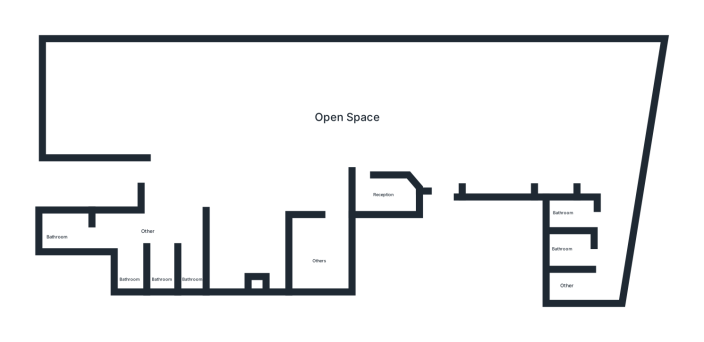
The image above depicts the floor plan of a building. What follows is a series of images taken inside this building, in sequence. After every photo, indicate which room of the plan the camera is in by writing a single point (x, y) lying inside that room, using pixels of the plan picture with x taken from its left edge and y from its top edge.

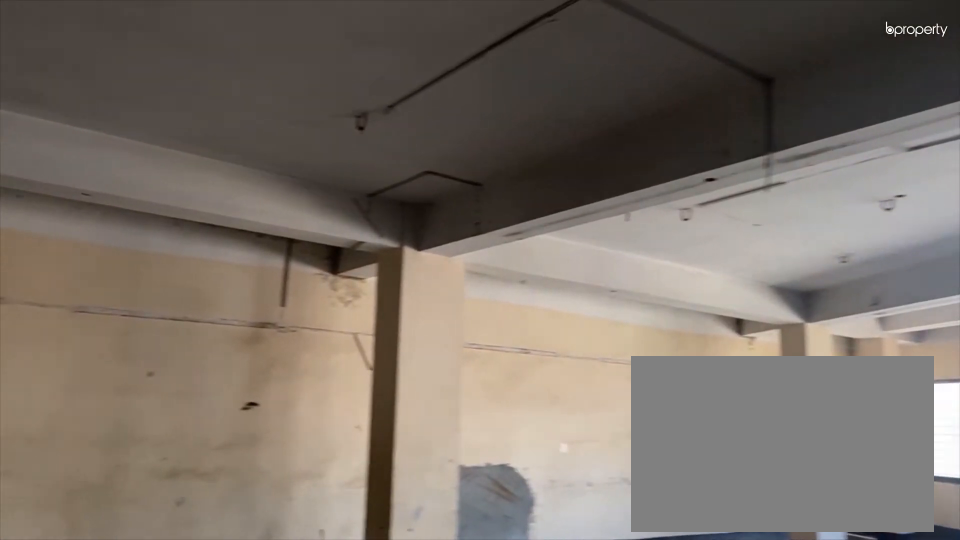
(531, 98)
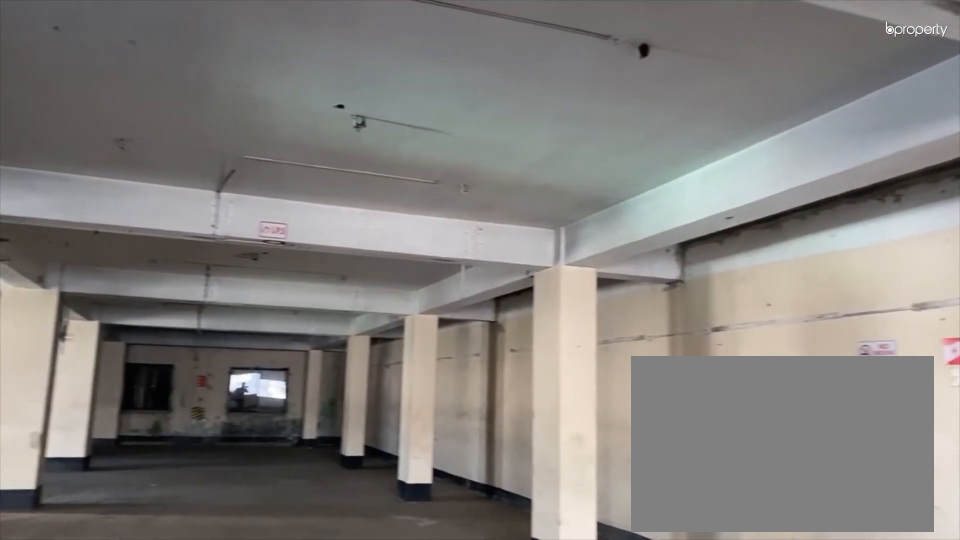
(445, 81)
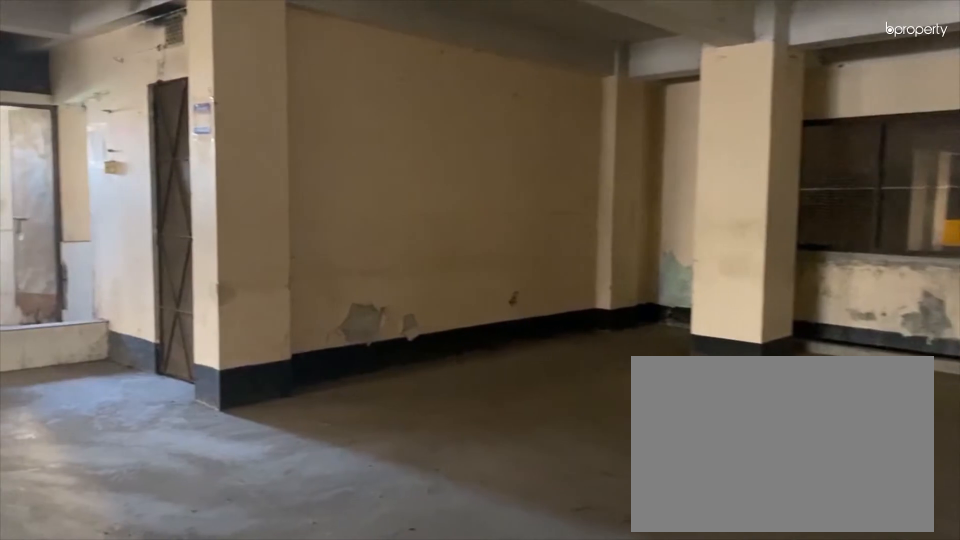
(162, 103)
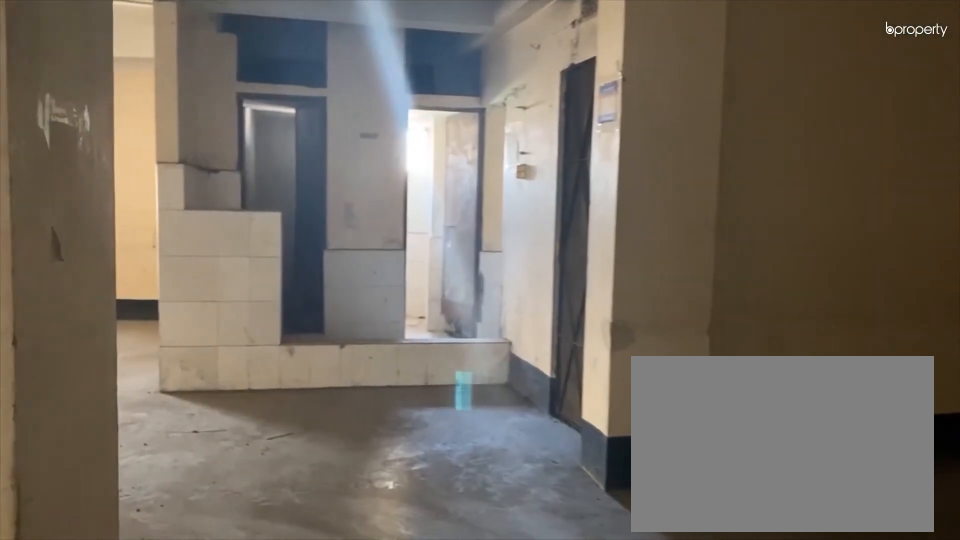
(162, 103)
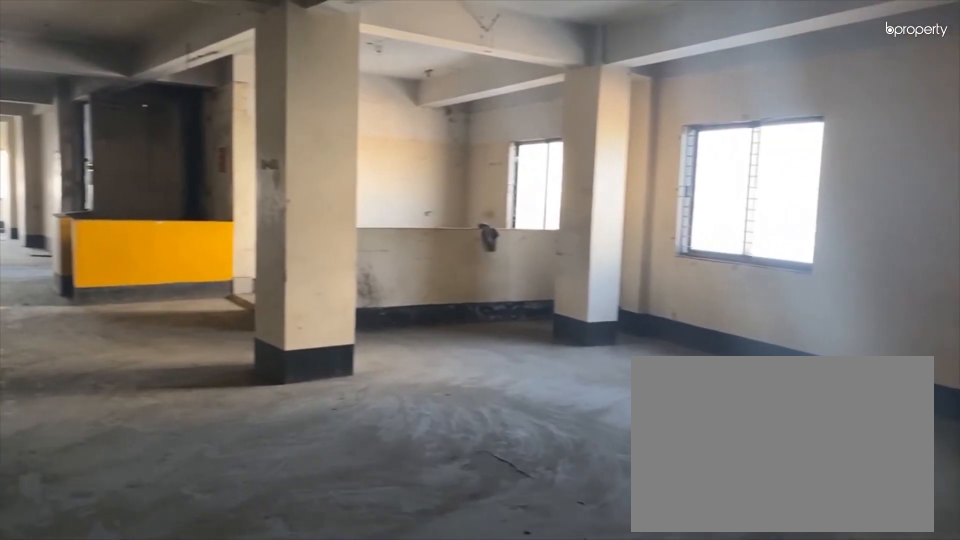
(218, 158)
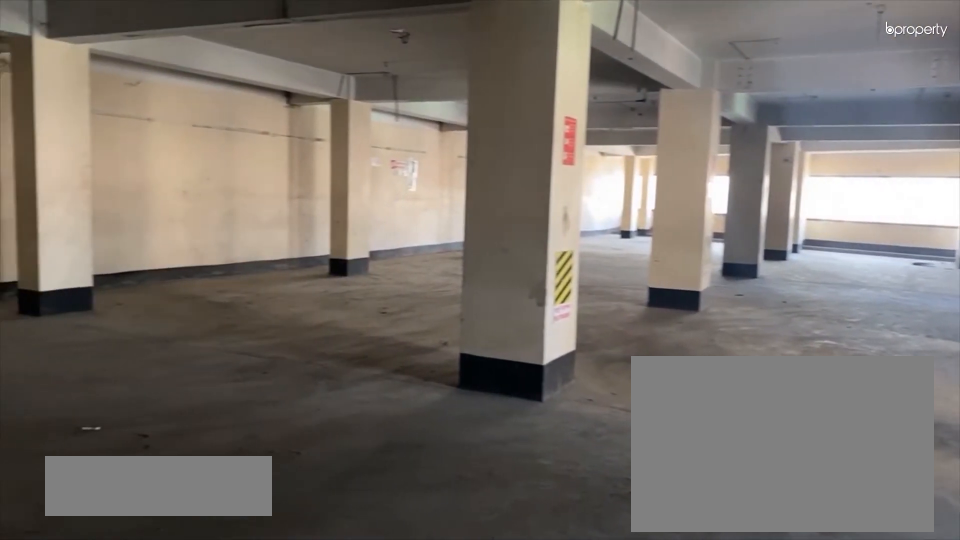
(218, 158)
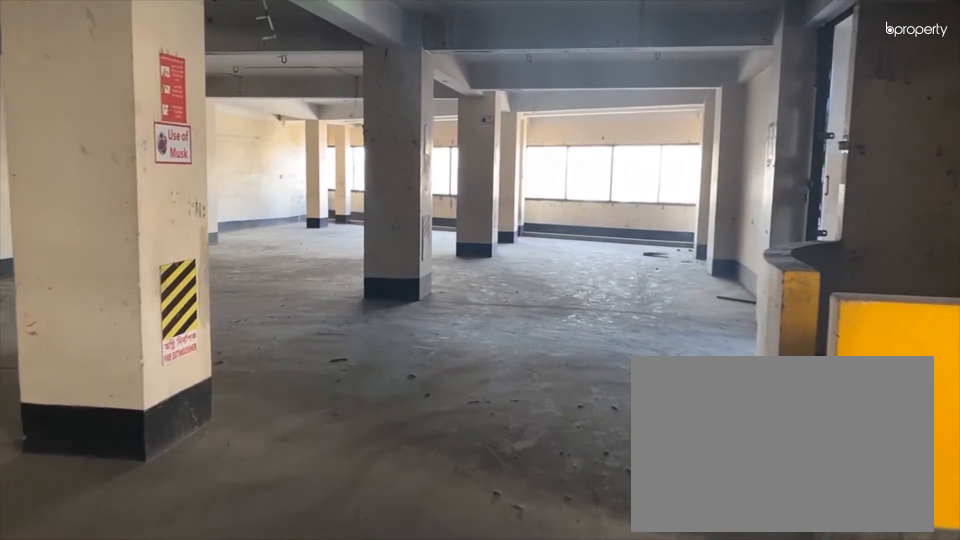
(319, 125)
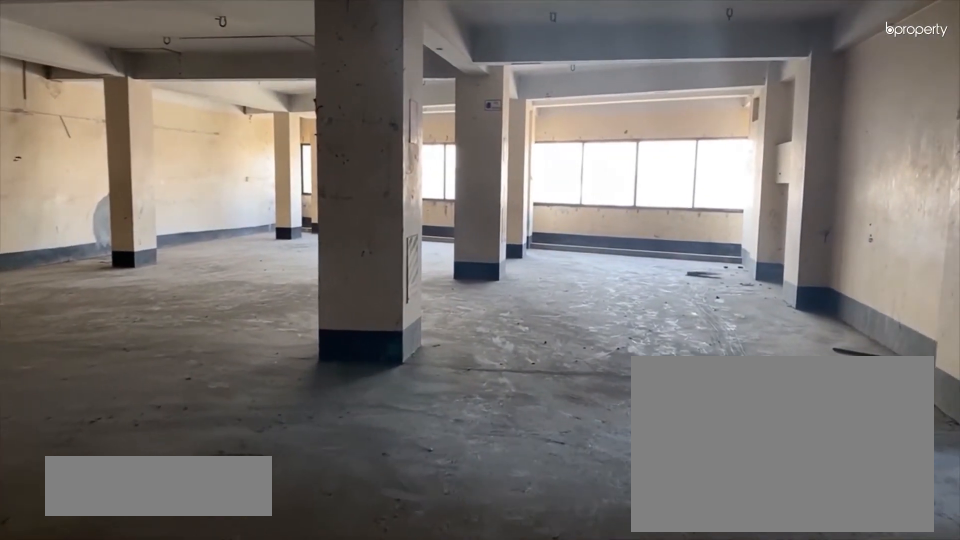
(391, 116)
